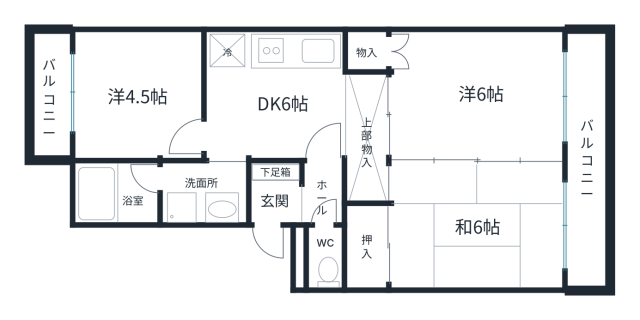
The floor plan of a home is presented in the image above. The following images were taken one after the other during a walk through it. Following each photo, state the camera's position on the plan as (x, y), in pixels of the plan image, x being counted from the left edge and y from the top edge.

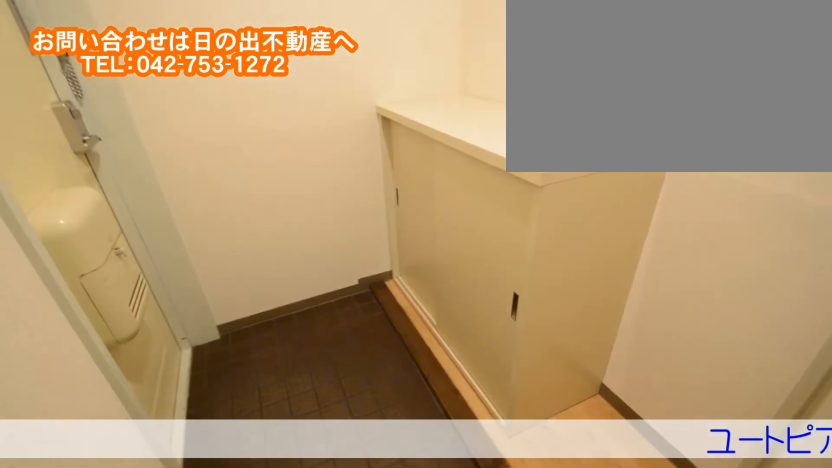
(295, 214)
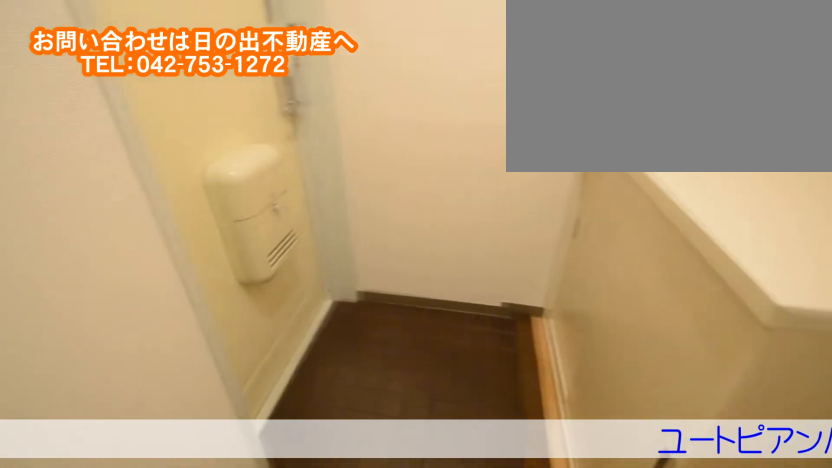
(302, 218)
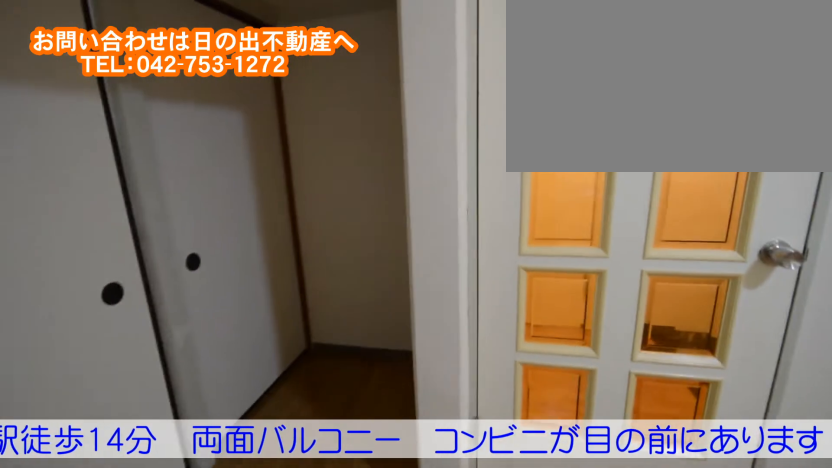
(293, 142)
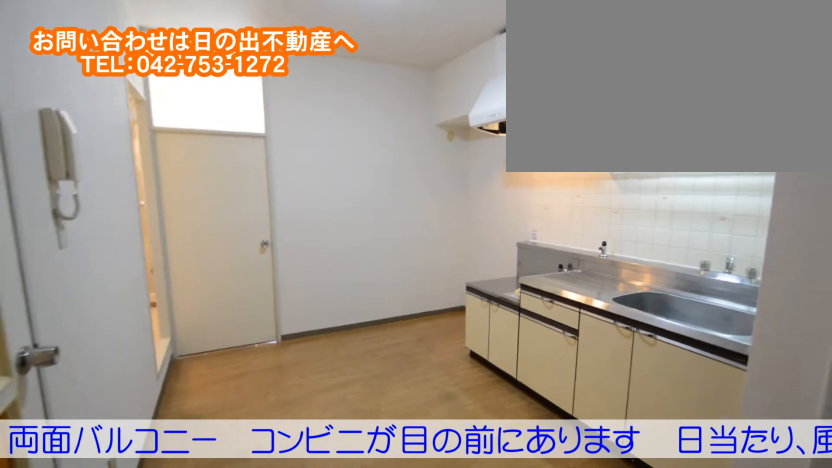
(293, 142)
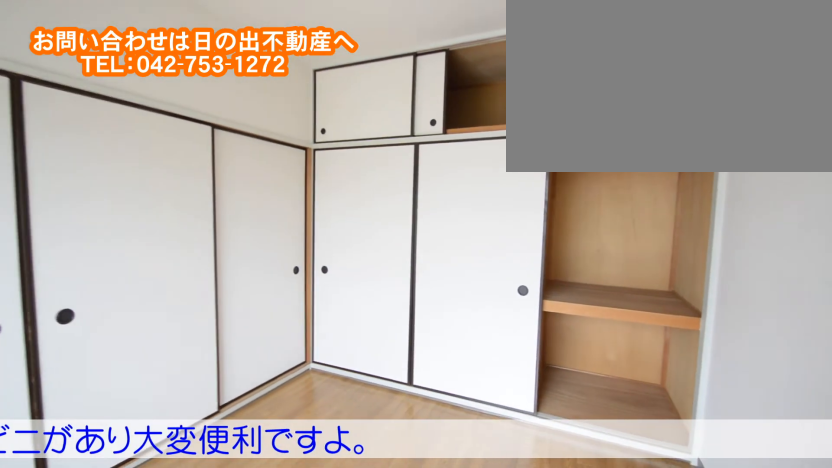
(531, 122)
